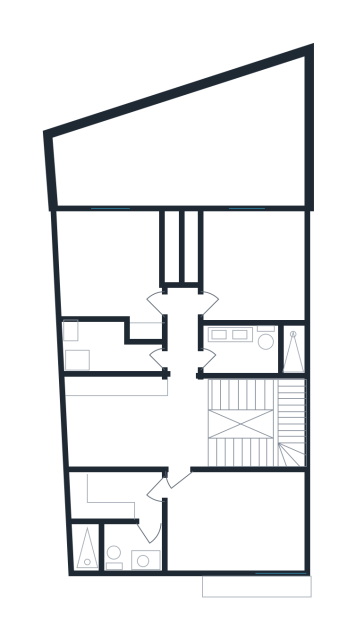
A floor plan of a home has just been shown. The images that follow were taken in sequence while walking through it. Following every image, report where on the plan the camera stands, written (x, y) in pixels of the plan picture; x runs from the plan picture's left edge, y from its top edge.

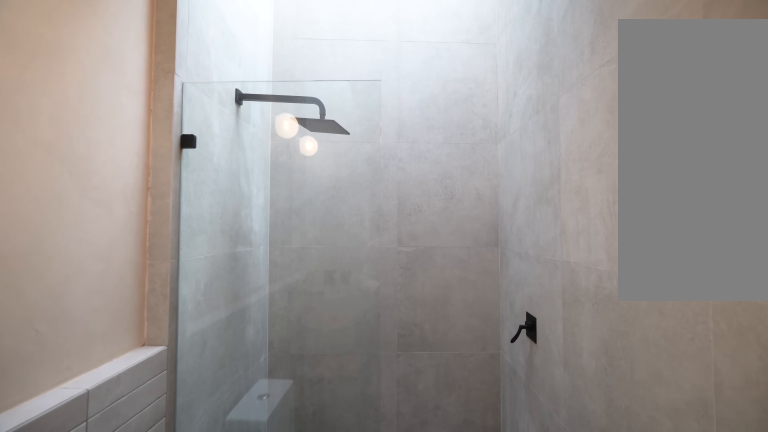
(137, 531)
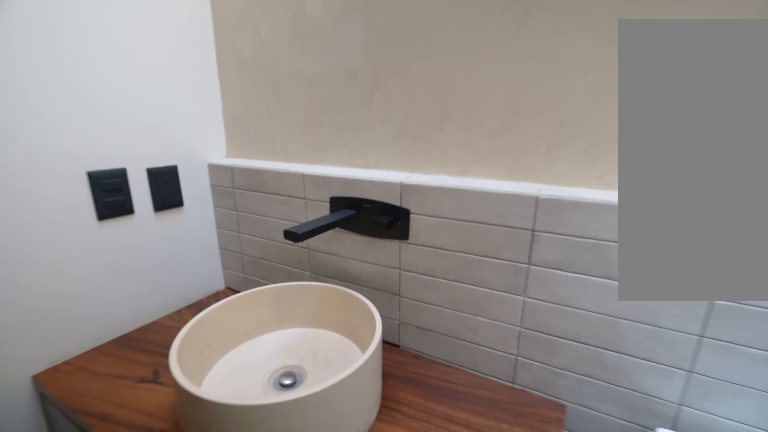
(124, 546)
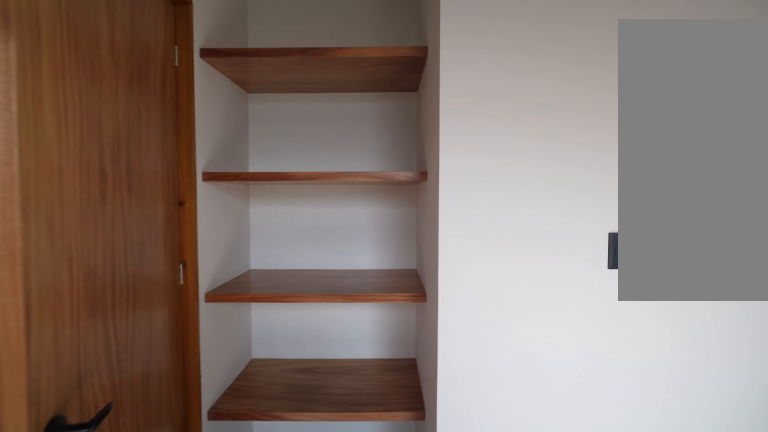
(137, 311)
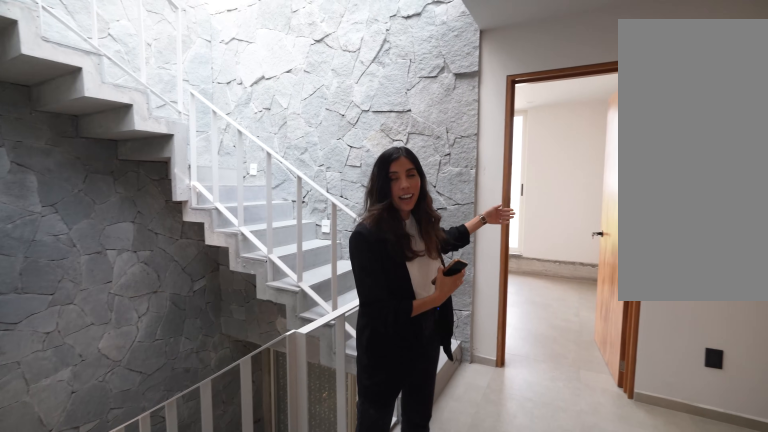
(180, 356)
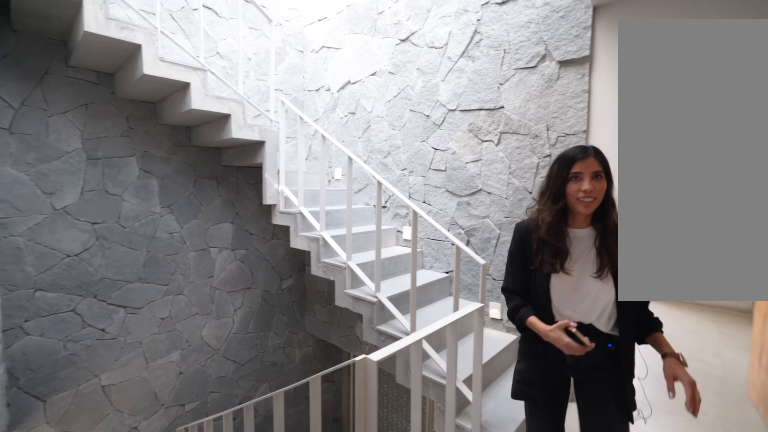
(177, 375)
